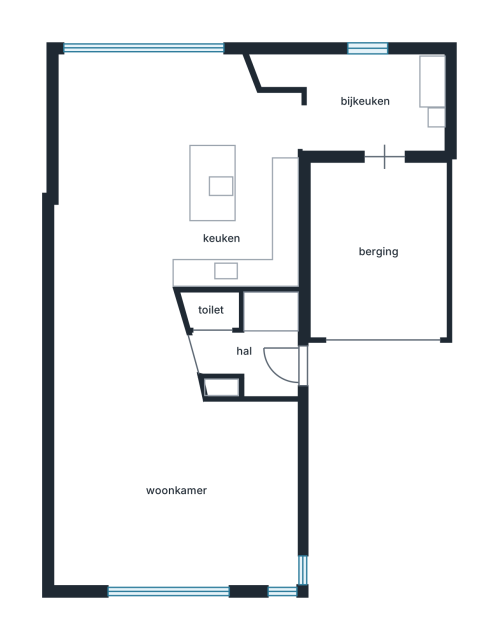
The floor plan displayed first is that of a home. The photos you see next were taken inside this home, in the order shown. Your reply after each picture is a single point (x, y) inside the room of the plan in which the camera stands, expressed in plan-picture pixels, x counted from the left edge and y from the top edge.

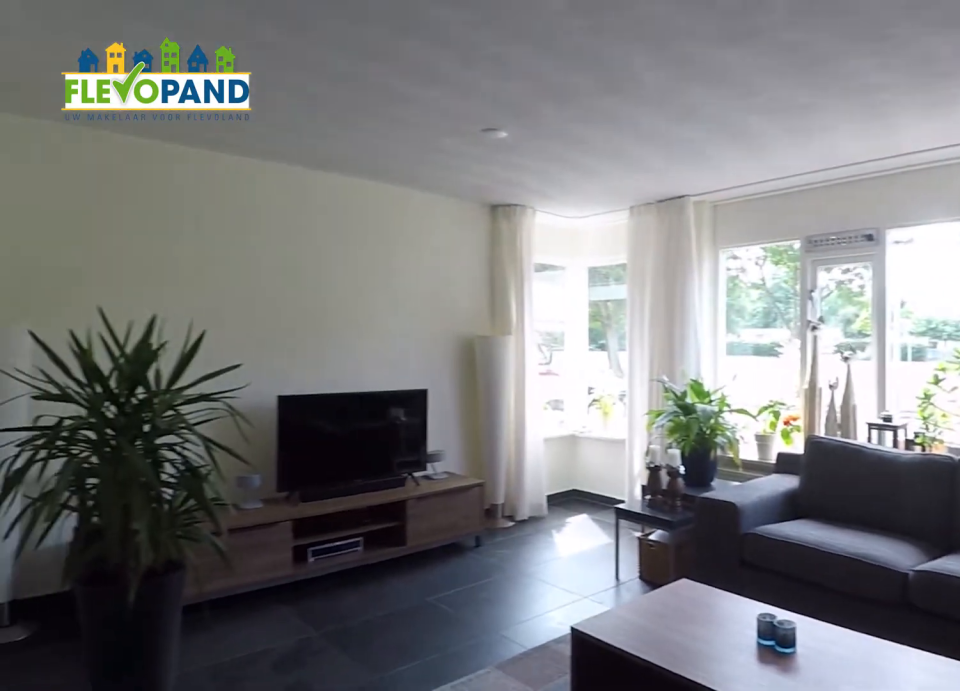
(134, 423)
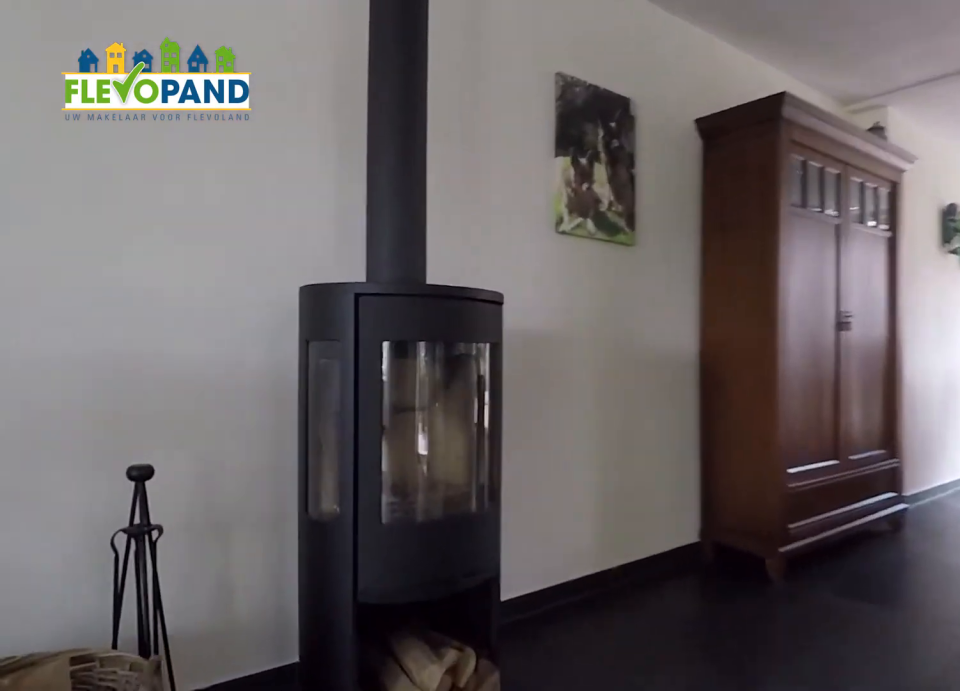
(134, 423)
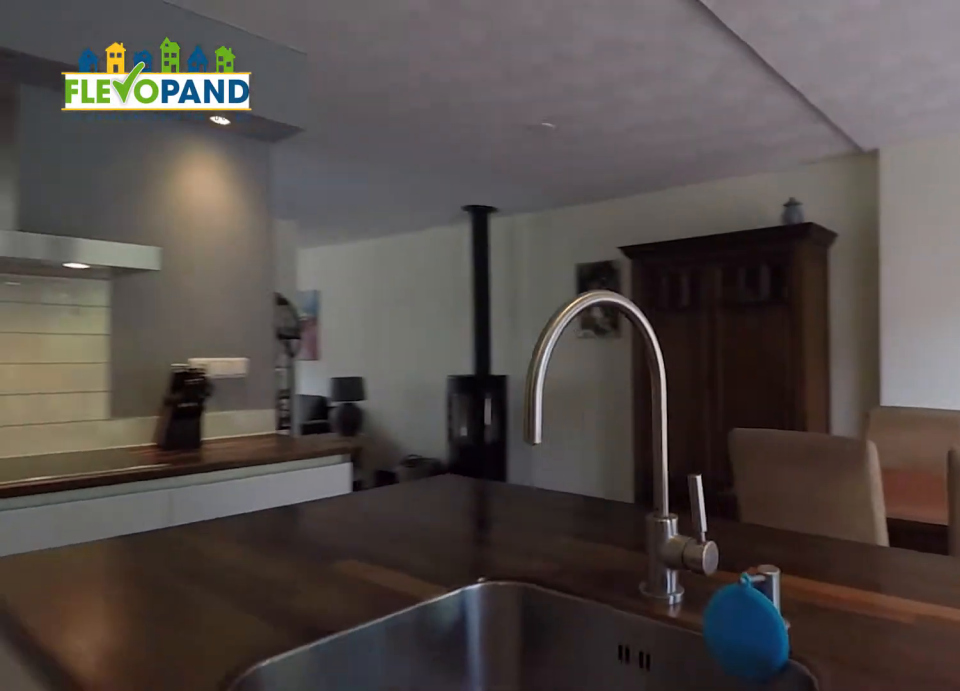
(174, 171)
